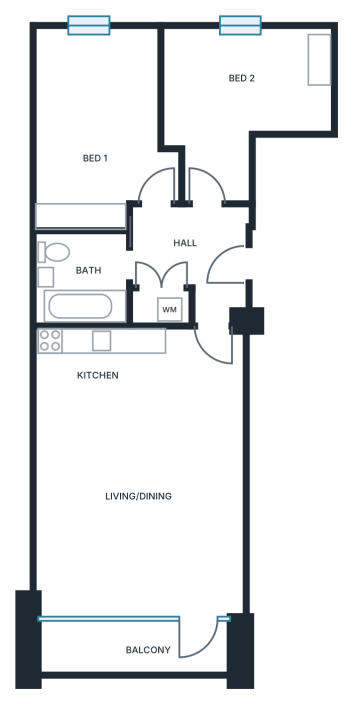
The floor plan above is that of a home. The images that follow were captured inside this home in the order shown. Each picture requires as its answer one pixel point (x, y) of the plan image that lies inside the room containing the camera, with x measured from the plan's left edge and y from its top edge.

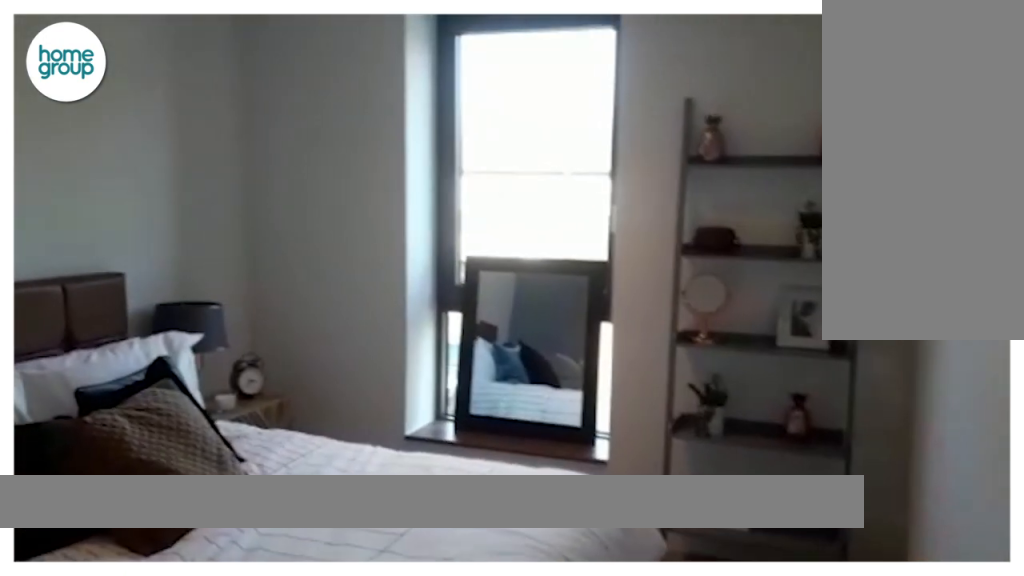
(102, 124)
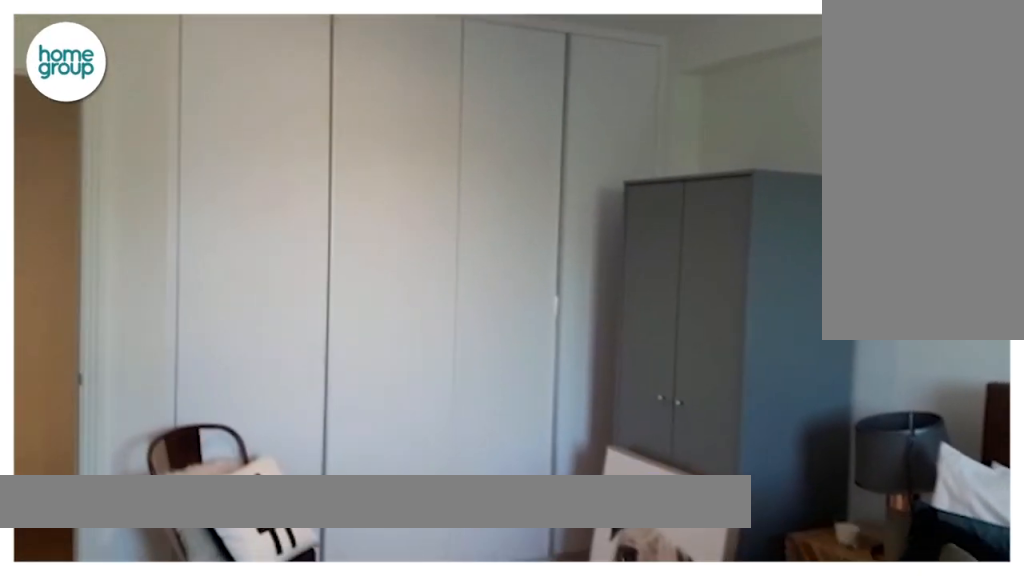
(102, 124)
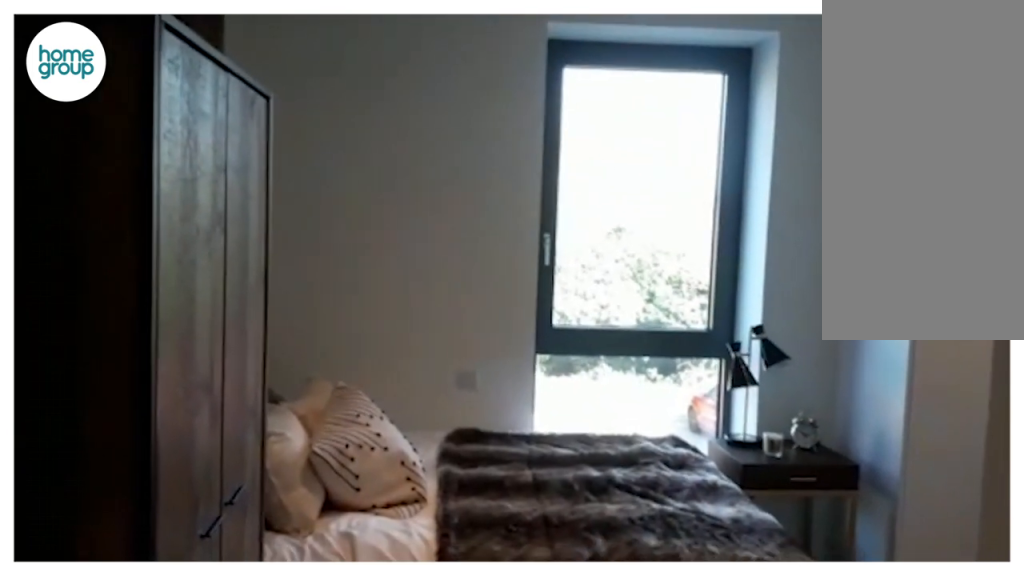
(234, 106)
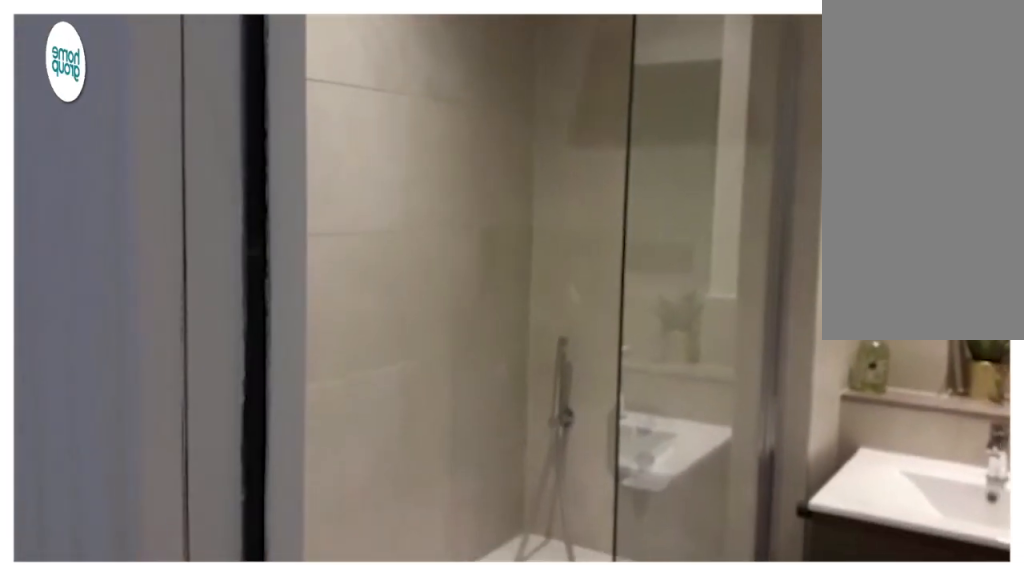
(81, 278)
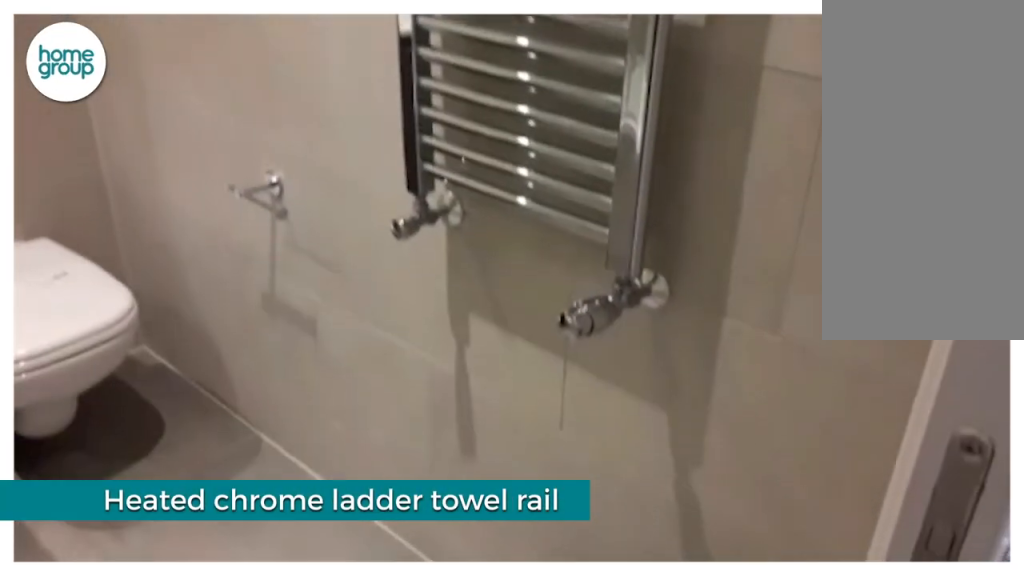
(81, 278)
